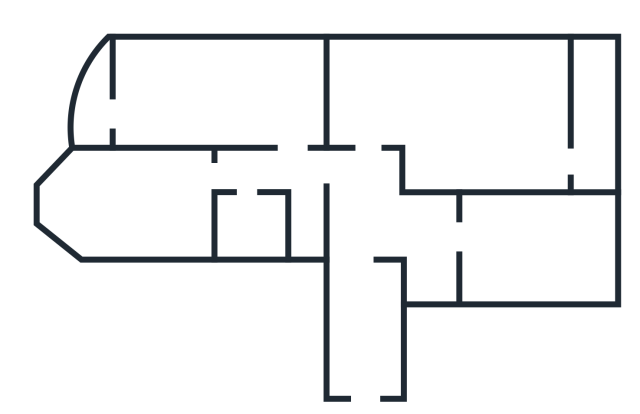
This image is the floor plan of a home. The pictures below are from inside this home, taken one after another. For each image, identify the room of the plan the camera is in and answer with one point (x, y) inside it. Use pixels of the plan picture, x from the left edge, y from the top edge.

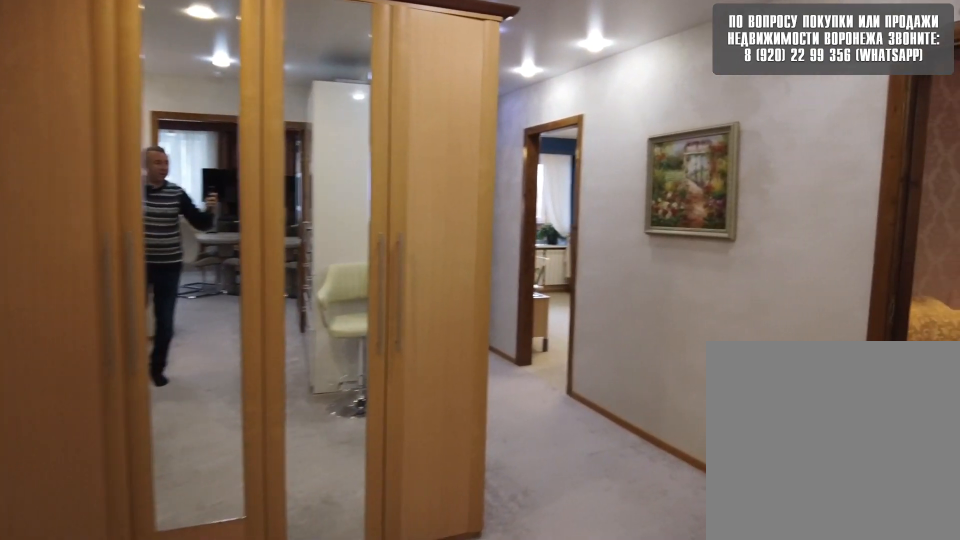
(376, 228)
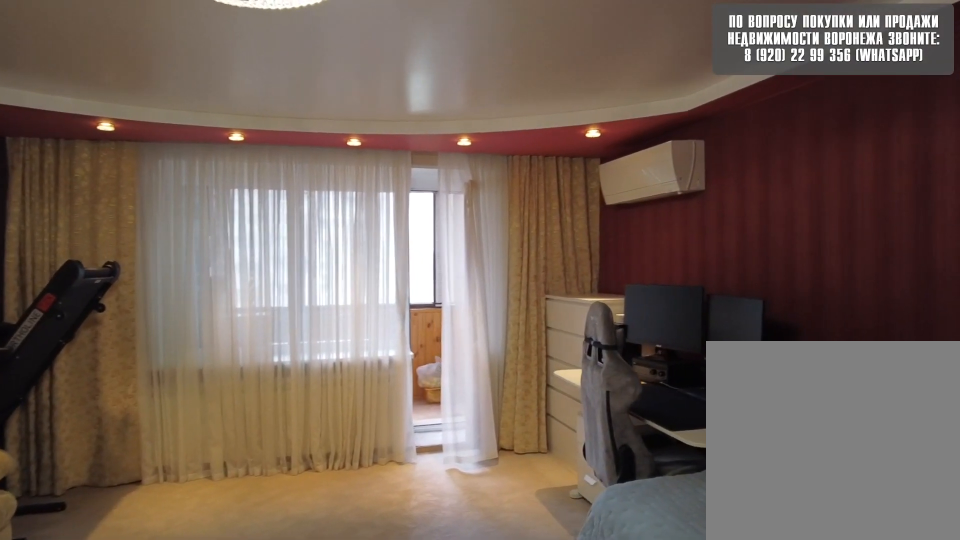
(416, 103)
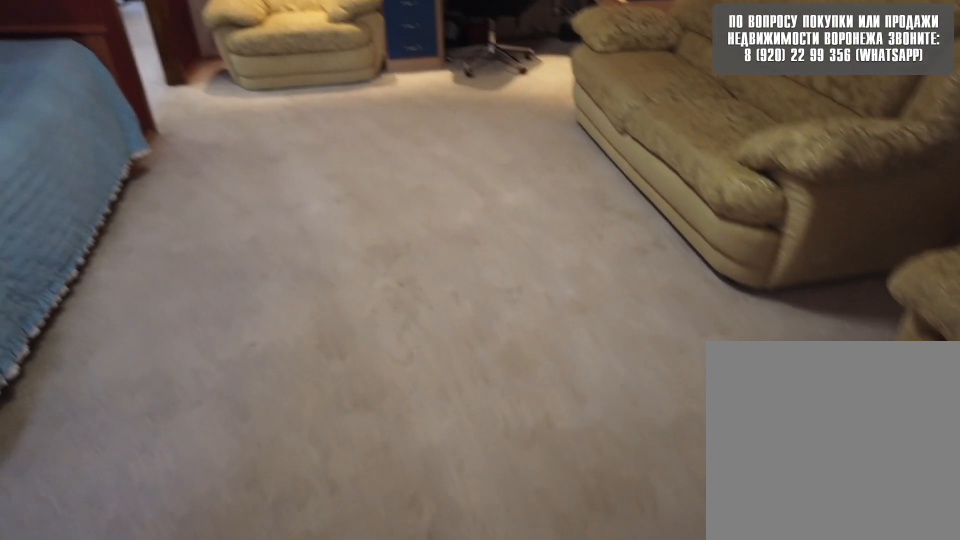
(416, 103)
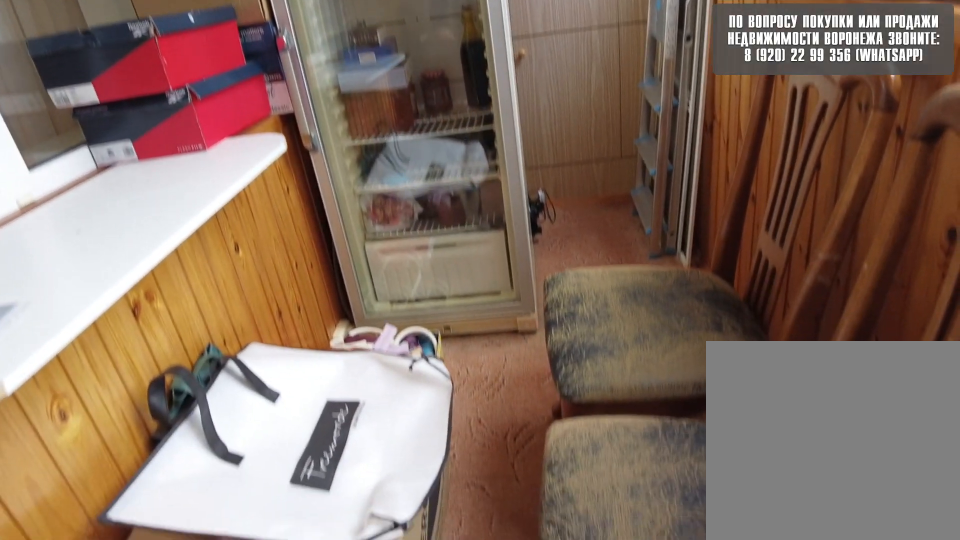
(607, 155)
